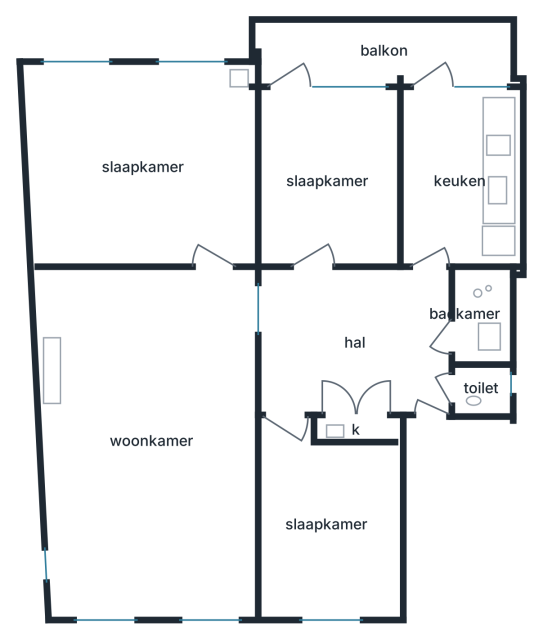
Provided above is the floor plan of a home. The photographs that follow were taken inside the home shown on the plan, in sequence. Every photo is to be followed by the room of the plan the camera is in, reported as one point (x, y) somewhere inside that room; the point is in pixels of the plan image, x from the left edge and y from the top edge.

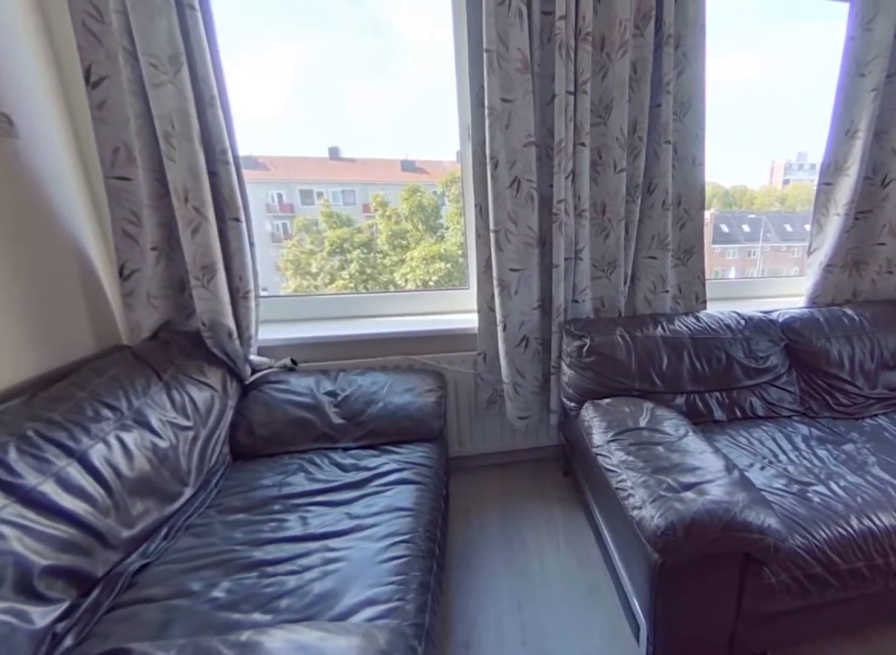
(152, 441)
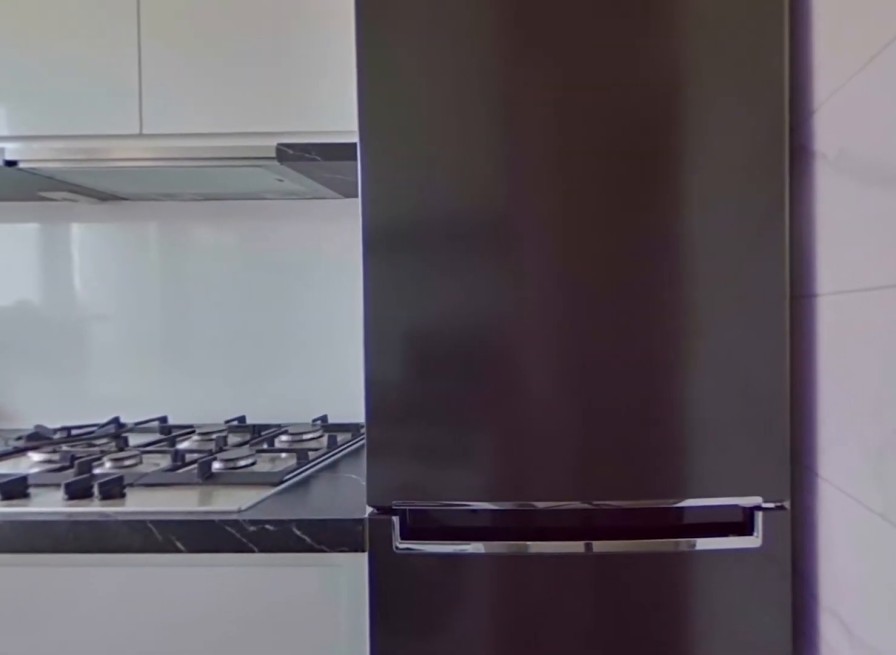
(458, 178)
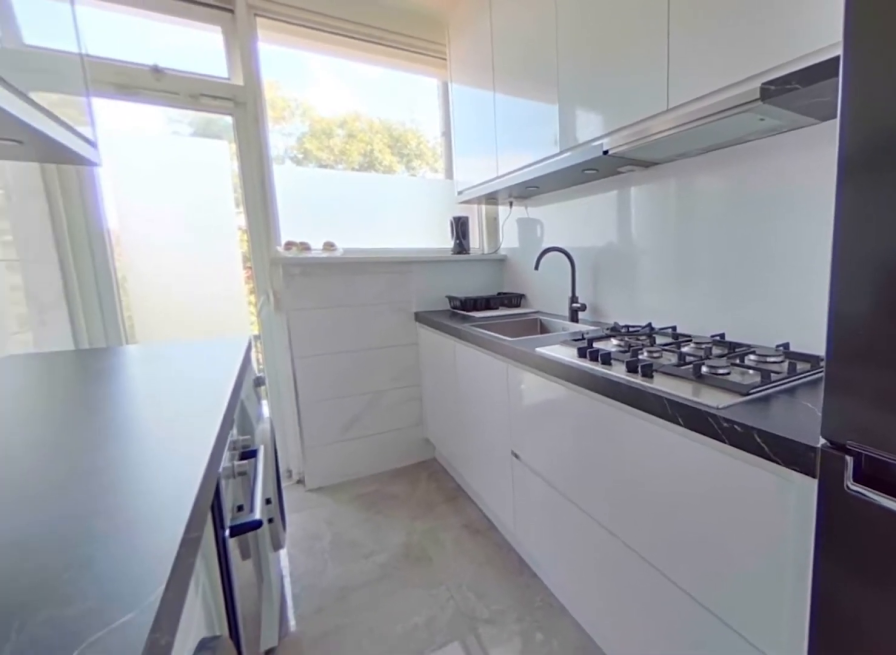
(458, 178)
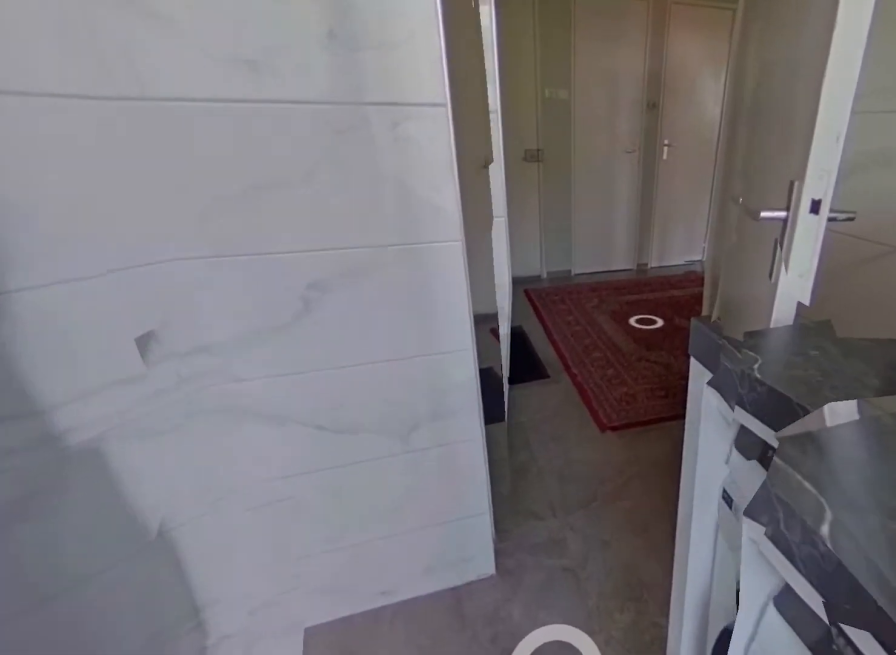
(458, 178)
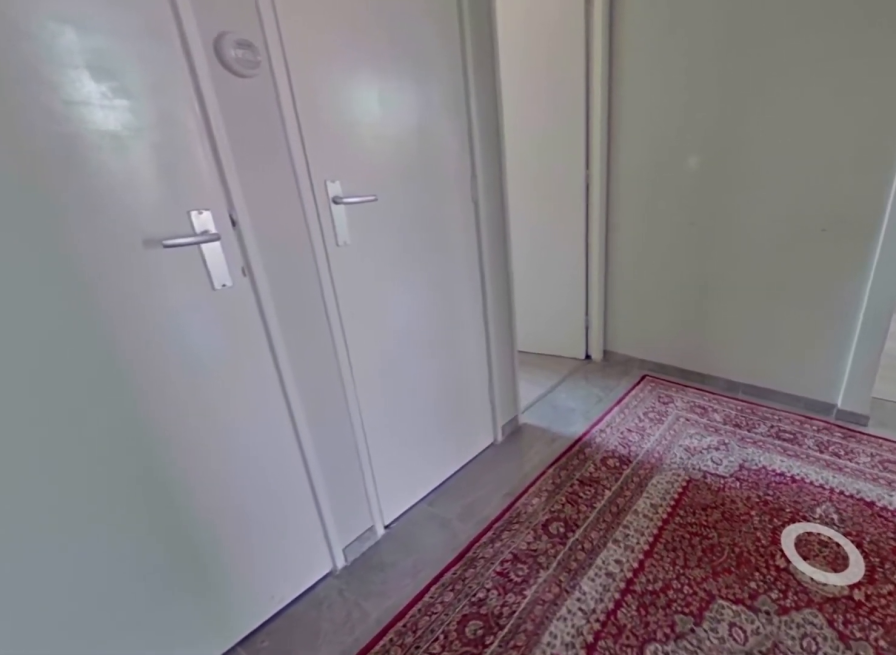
(353, 338)
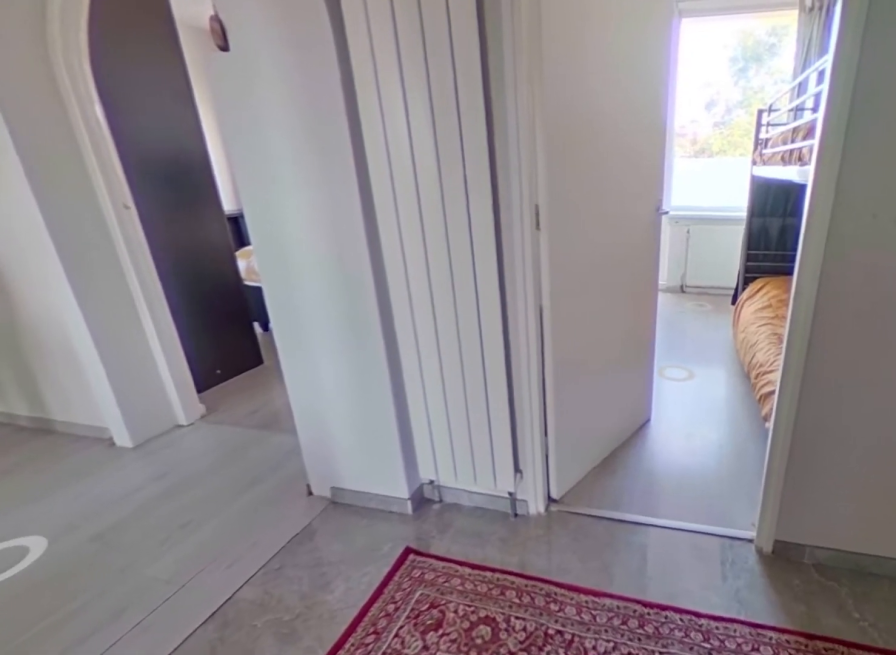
(353, 338)
